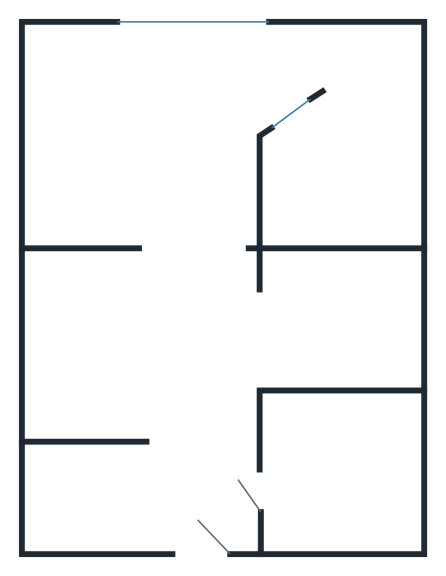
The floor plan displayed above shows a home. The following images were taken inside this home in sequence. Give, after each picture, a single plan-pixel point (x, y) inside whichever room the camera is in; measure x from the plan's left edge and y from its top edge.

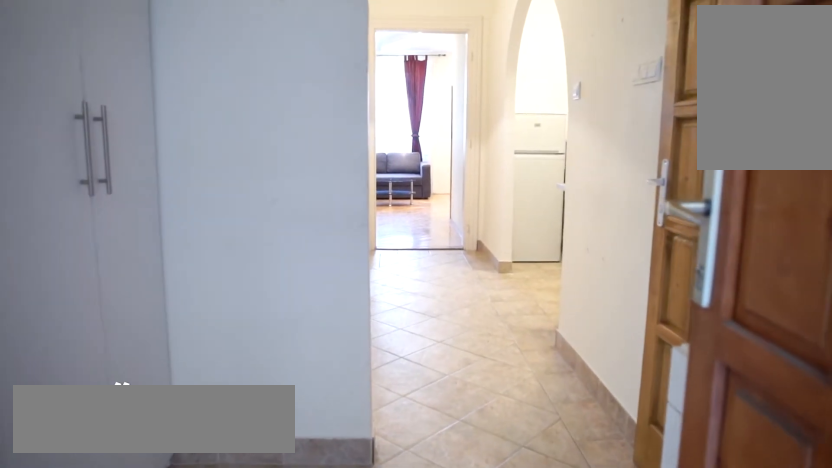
(173, 490)
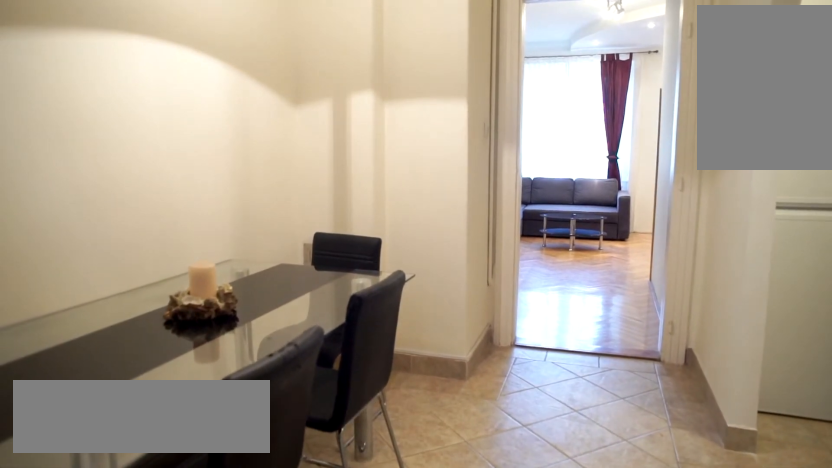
(157, 359)
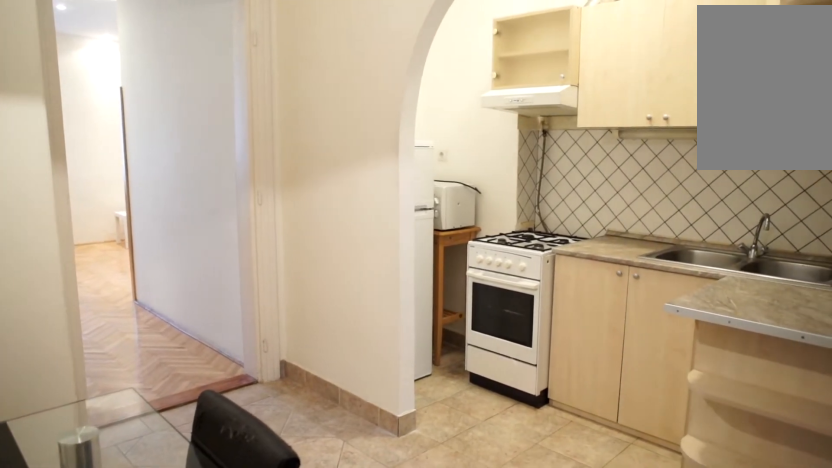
(157, 359)
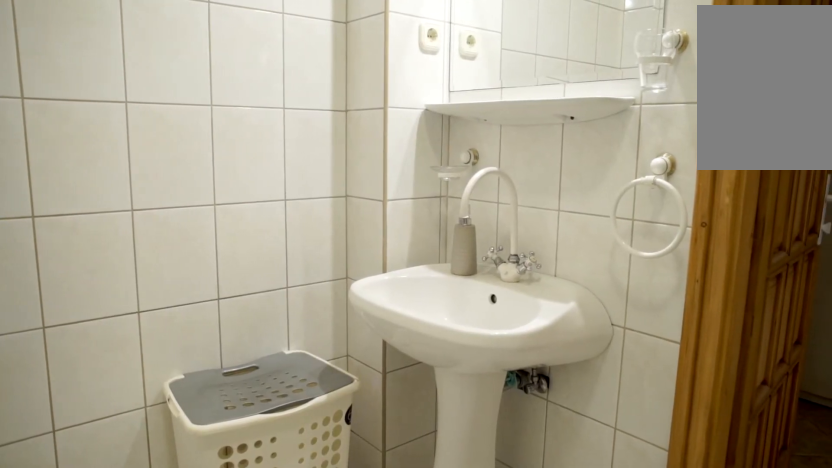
(324, 471)
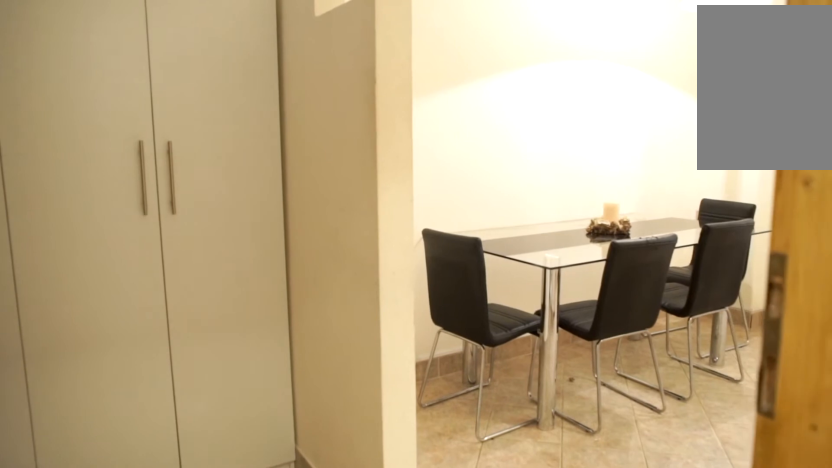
(157, 360)
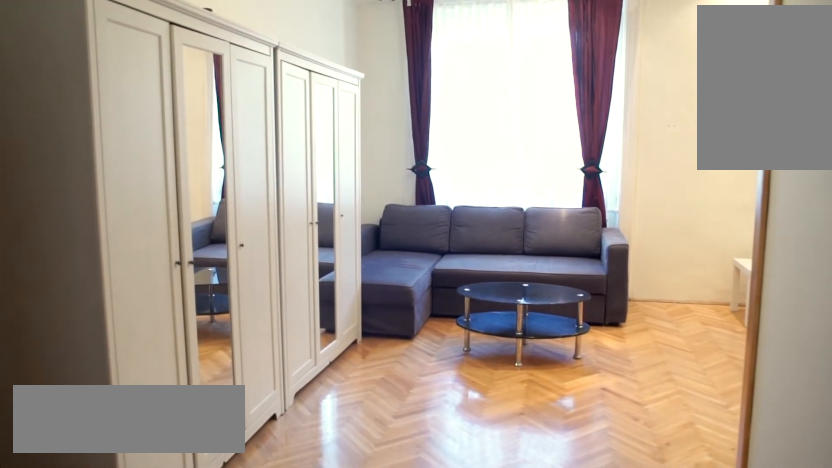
(172, 147)
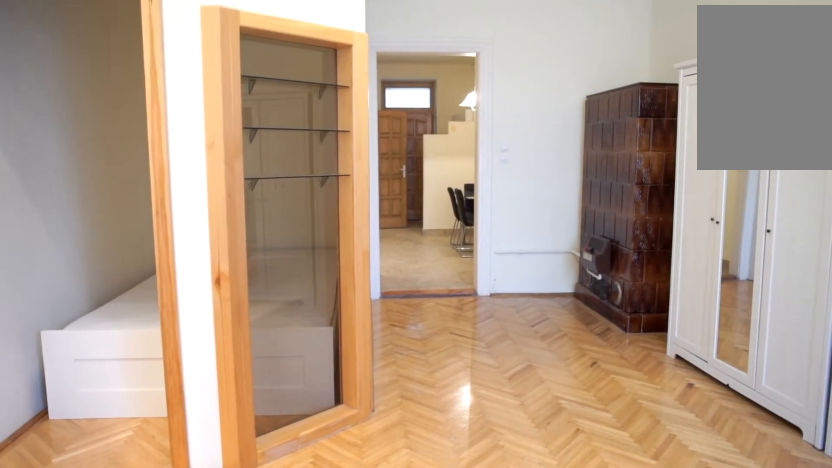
(173, 147)
